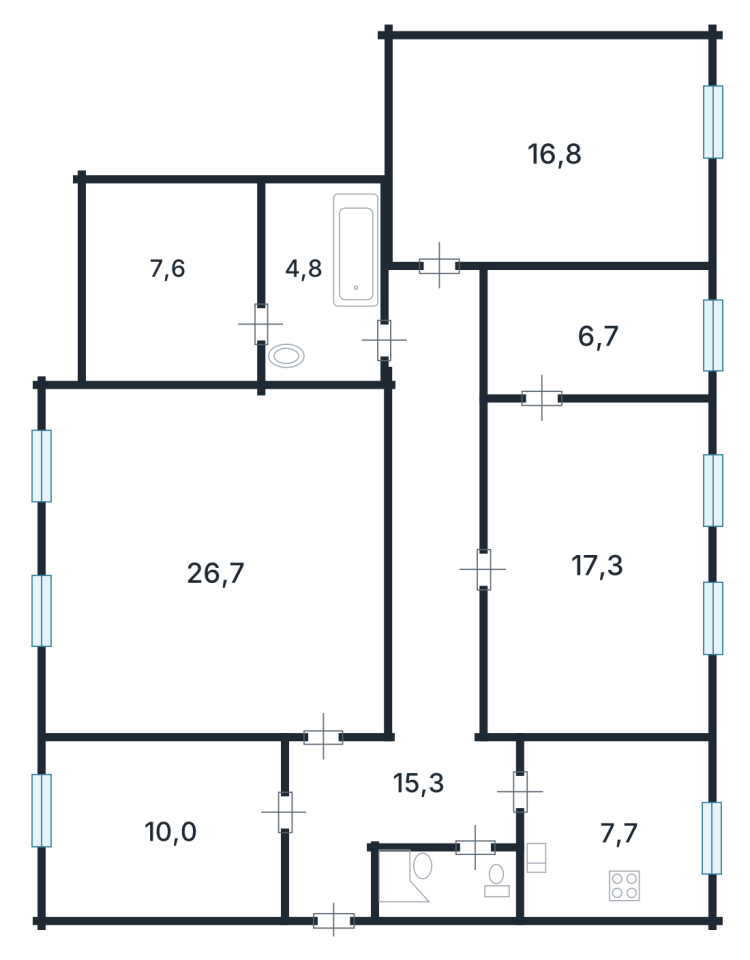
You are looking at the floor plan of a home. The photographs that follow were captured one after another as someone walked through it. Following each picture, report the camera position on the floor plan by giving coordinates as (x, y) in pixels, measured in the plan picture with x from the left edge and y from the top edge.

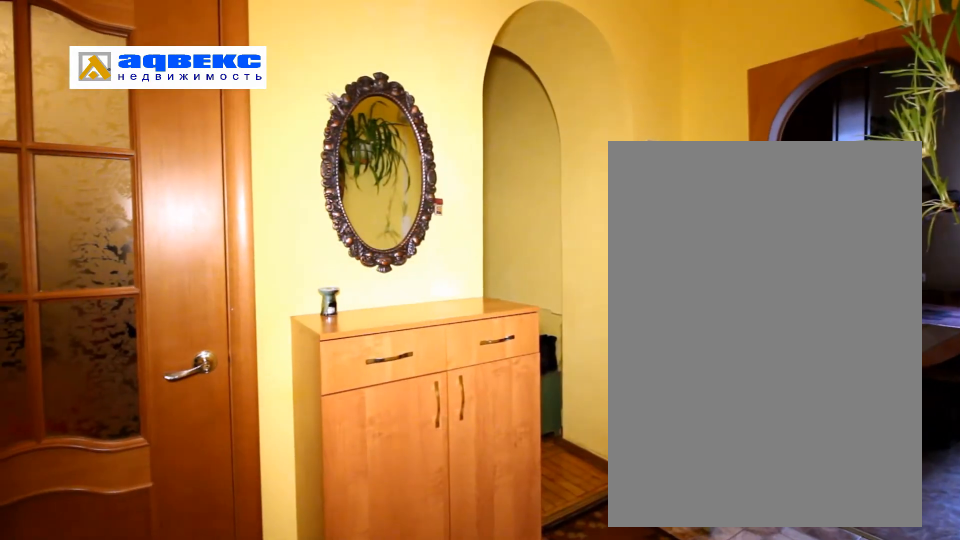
(475, 842)
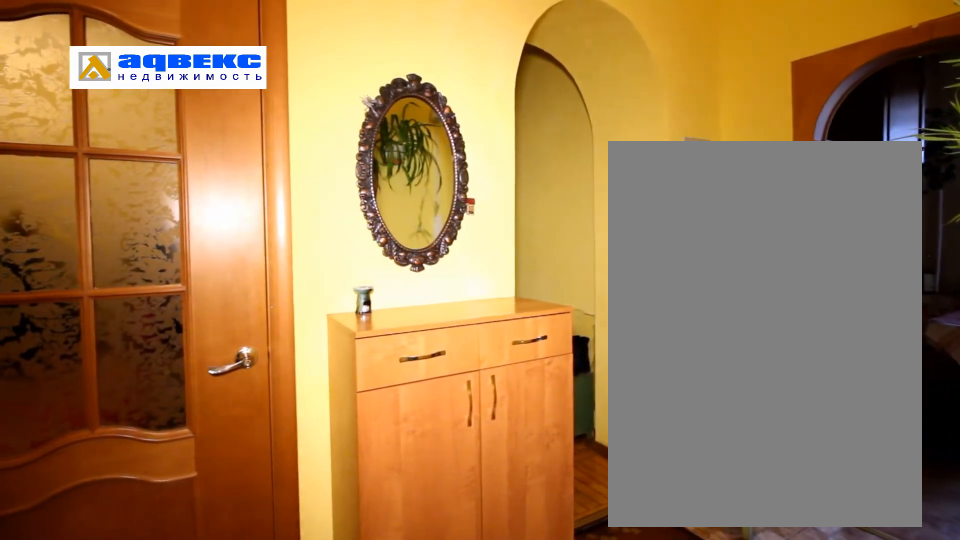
(475, 842)
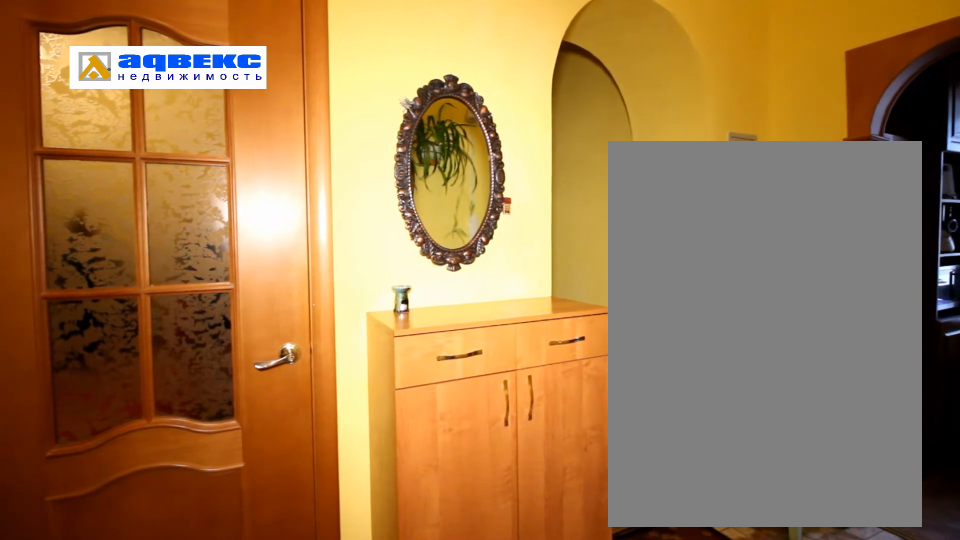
(477, 837)
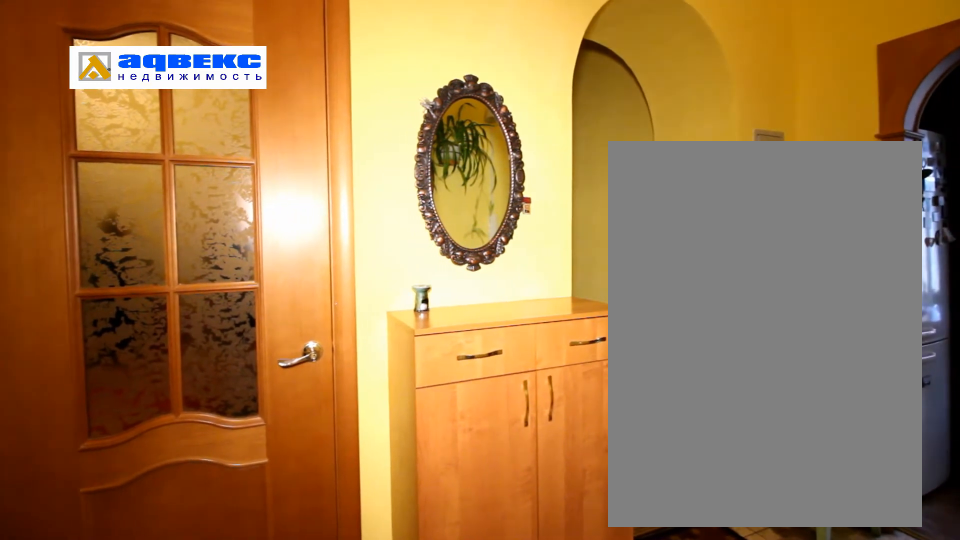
(477, 837)
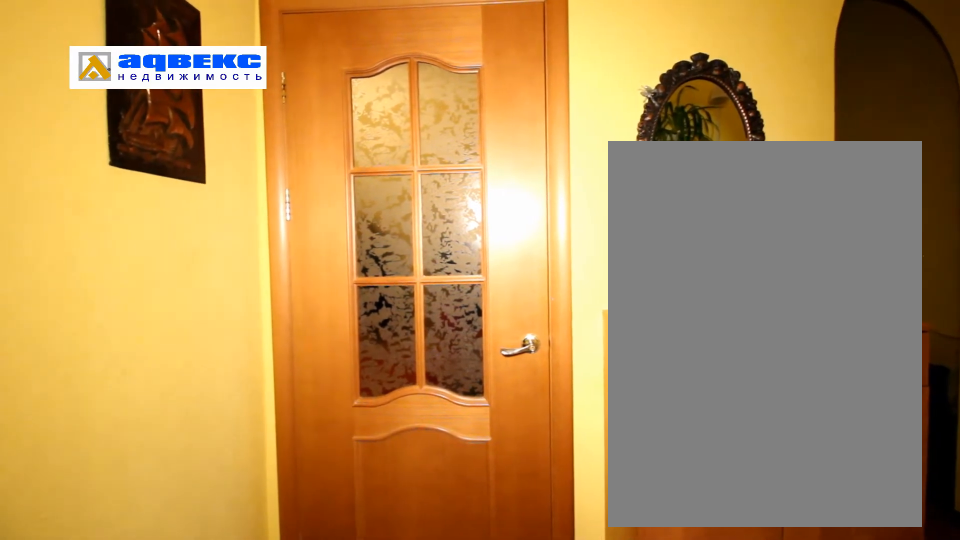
(476, 839)
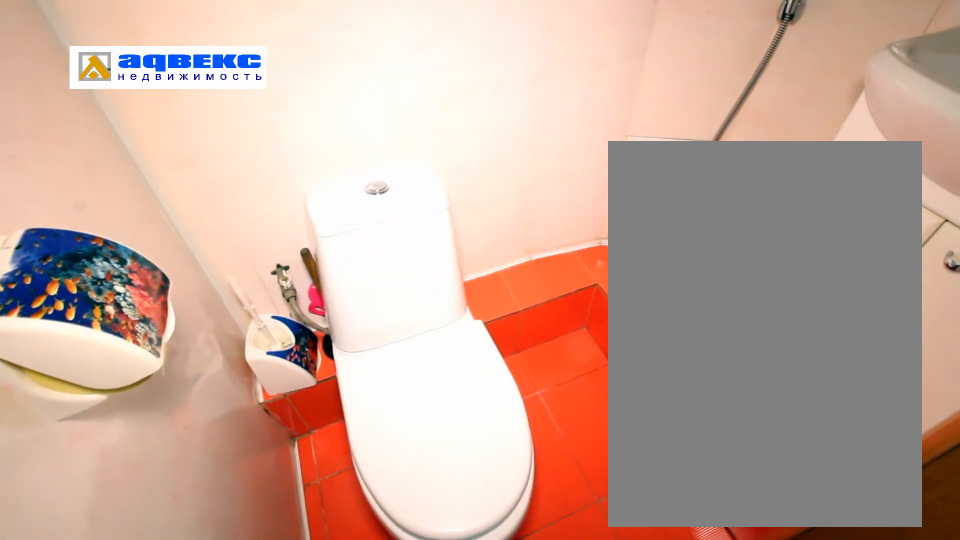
(442, 915)
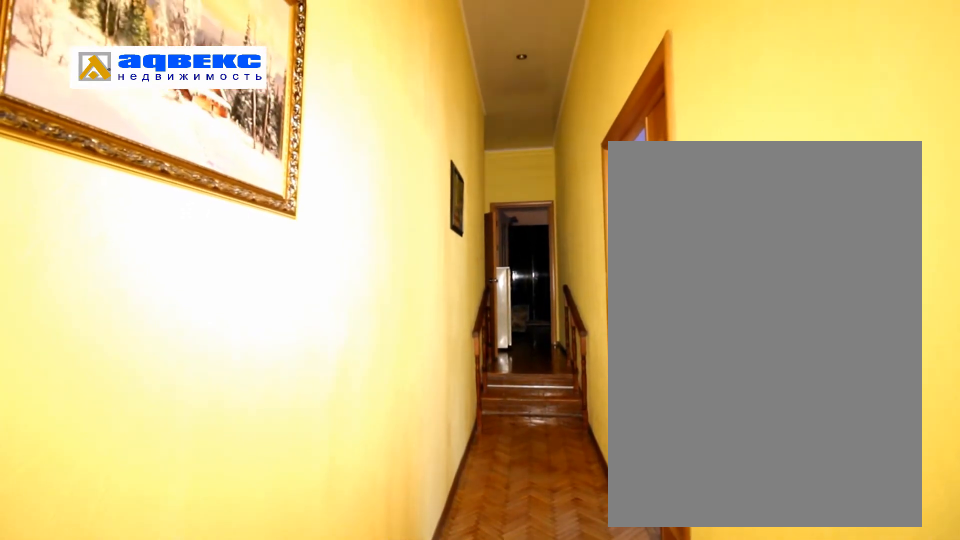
(435, 535)
